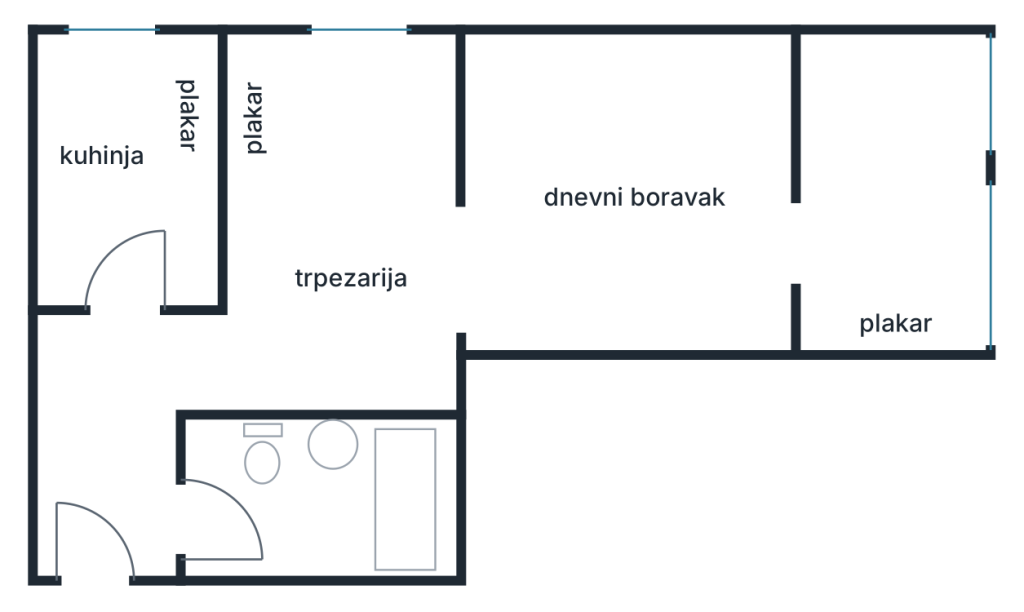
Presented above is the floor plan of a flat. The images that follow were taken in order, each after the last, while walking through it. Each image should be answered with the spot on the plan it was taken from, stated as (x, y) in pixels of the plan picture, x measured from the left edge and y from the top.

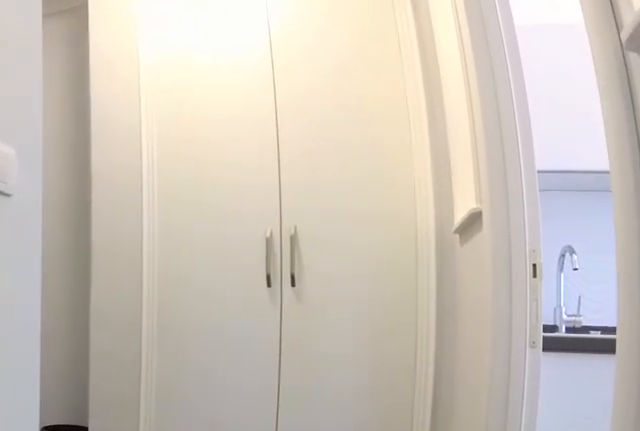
(253, 350)
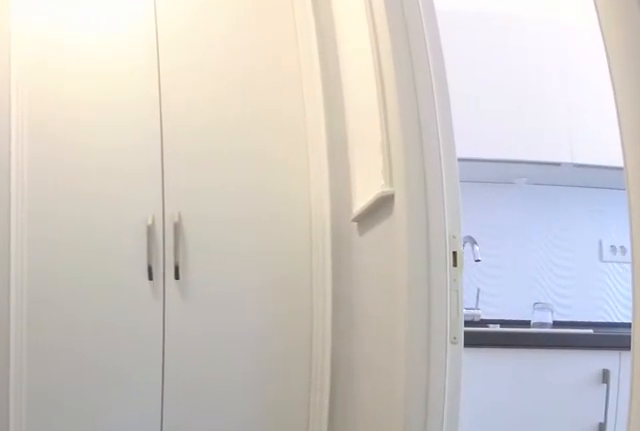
(220, 359)
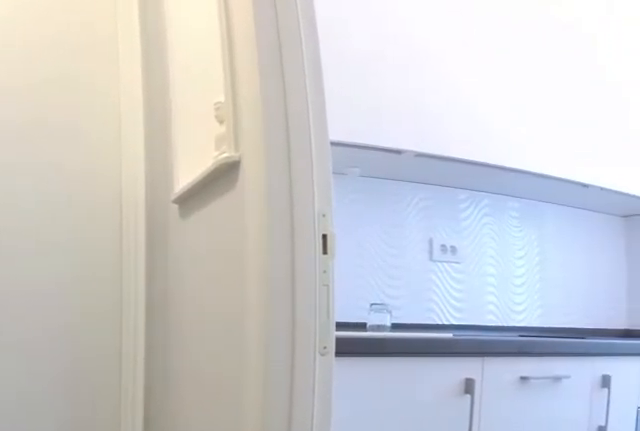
(154, 357)
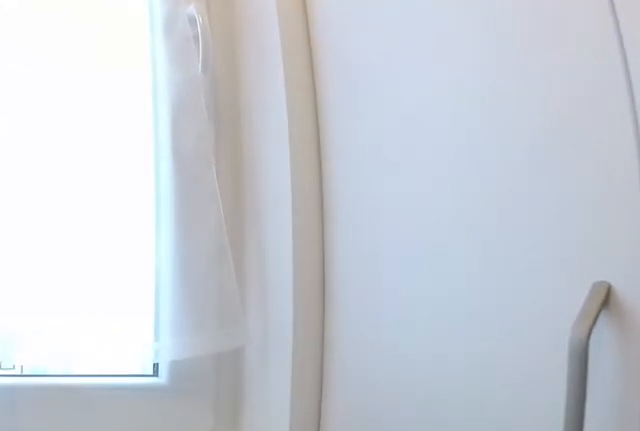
(128, 136)
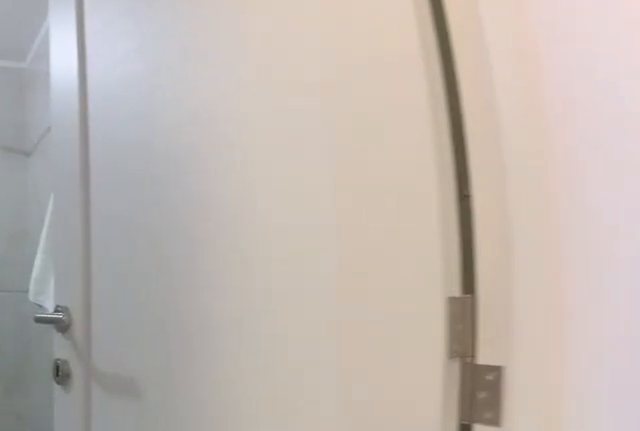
(141, 526)
